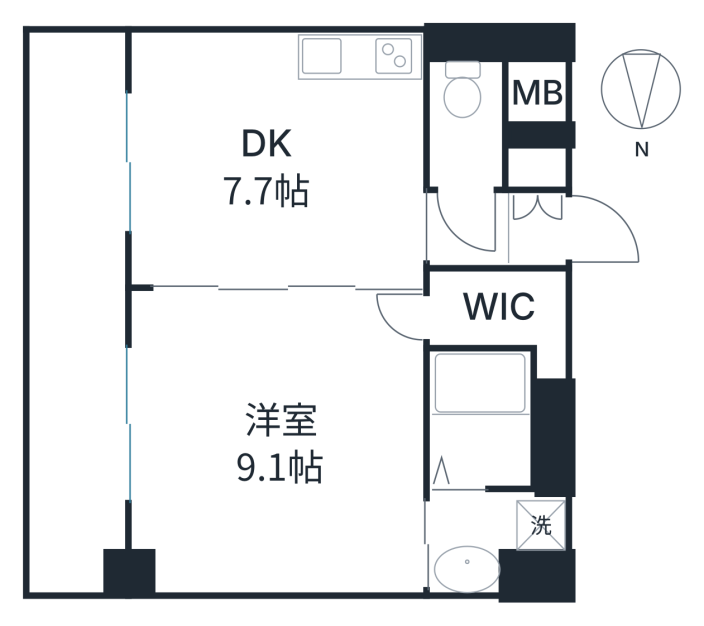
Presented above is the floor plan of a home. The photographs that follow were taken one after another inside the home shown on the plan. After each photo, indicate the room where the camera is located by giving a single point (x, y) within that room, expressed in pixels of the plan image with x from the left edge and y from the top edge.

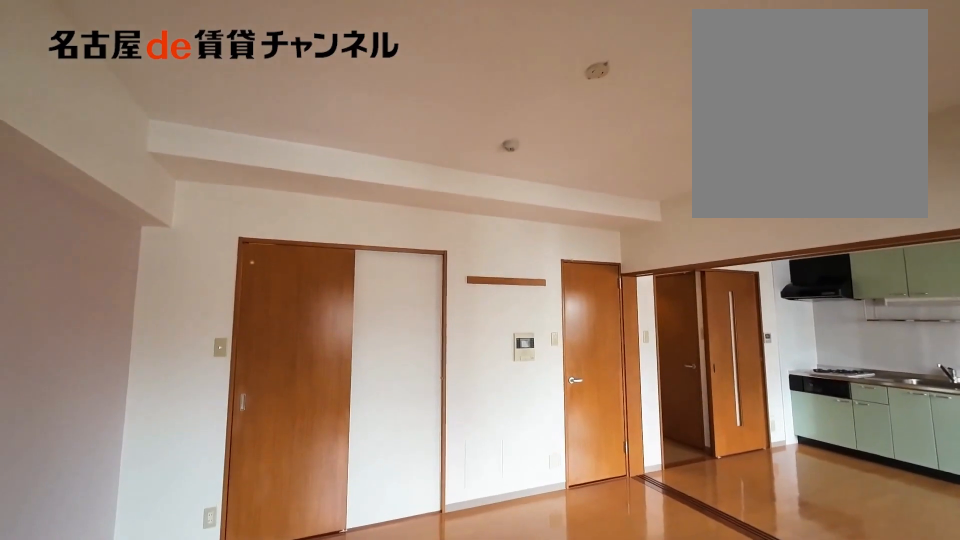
(273, 443)
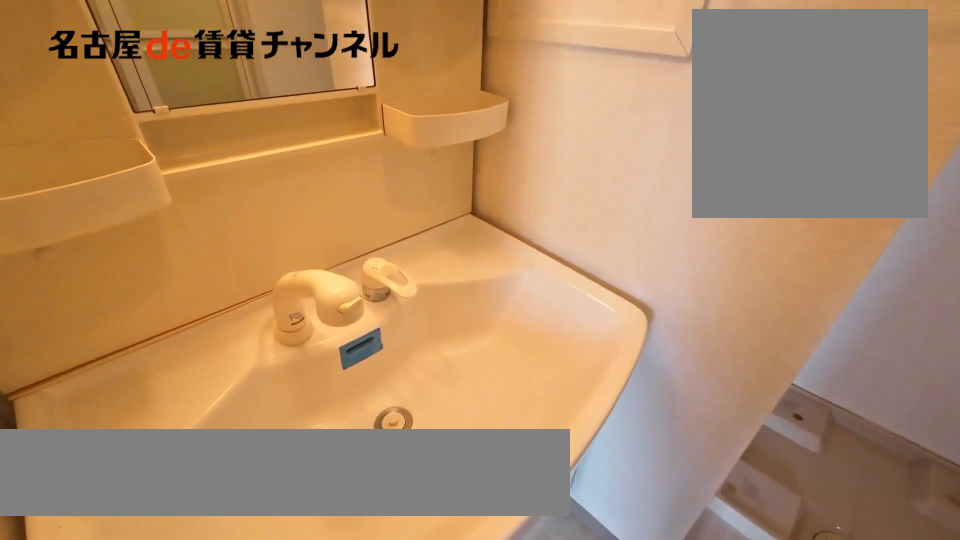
(493, 536)
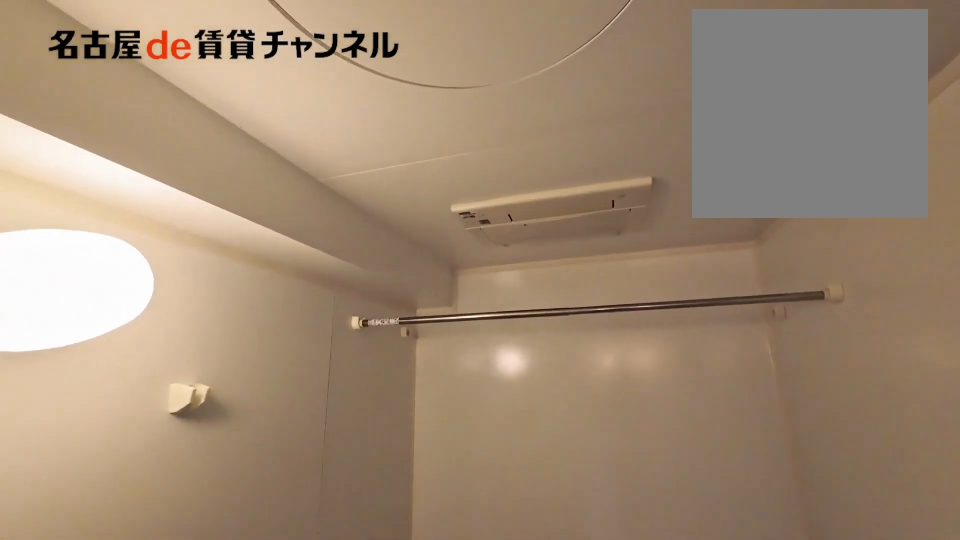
(481, 418)
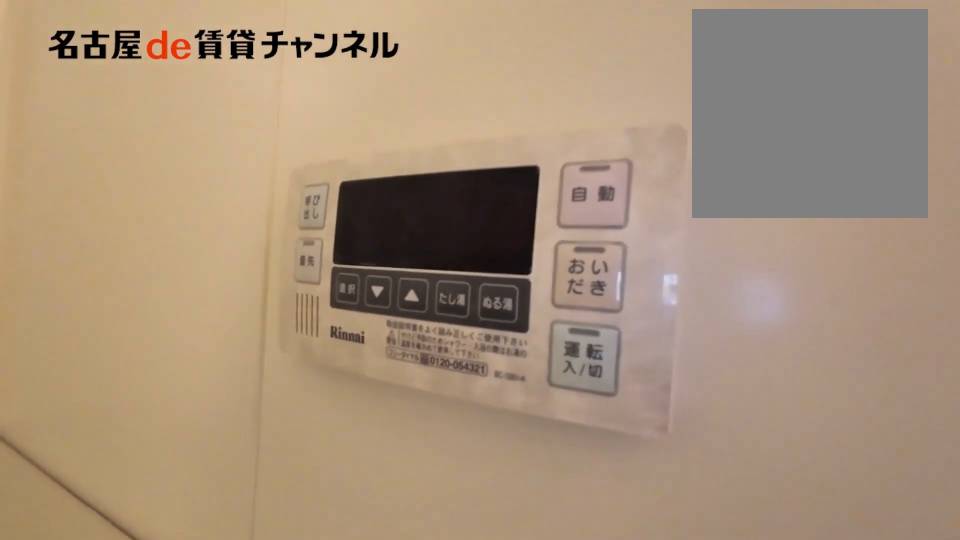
(481, 418)
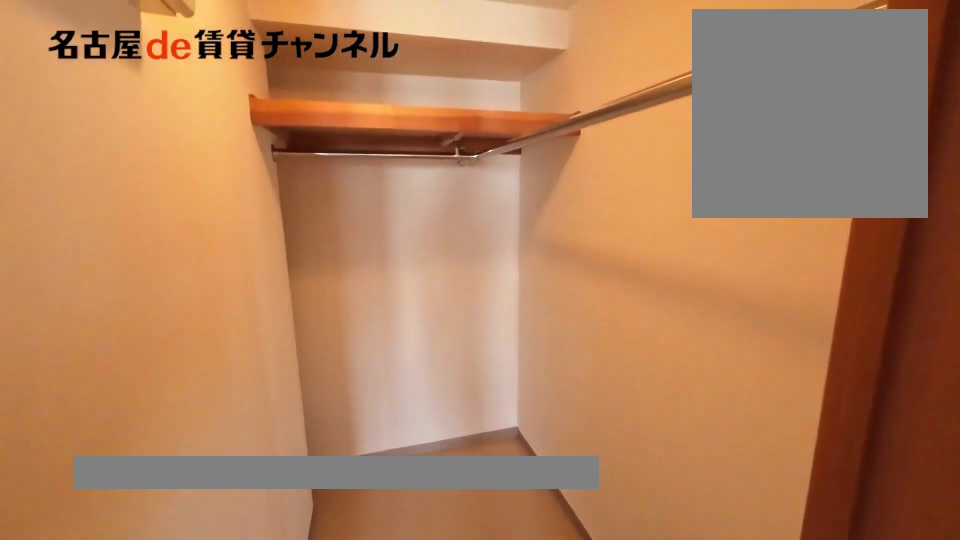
(507, 313)
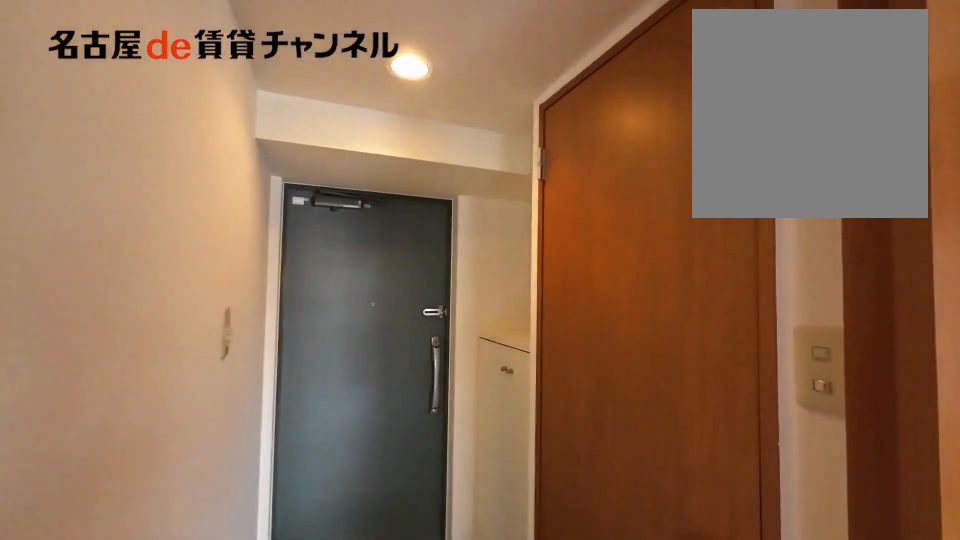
(468, 230)
